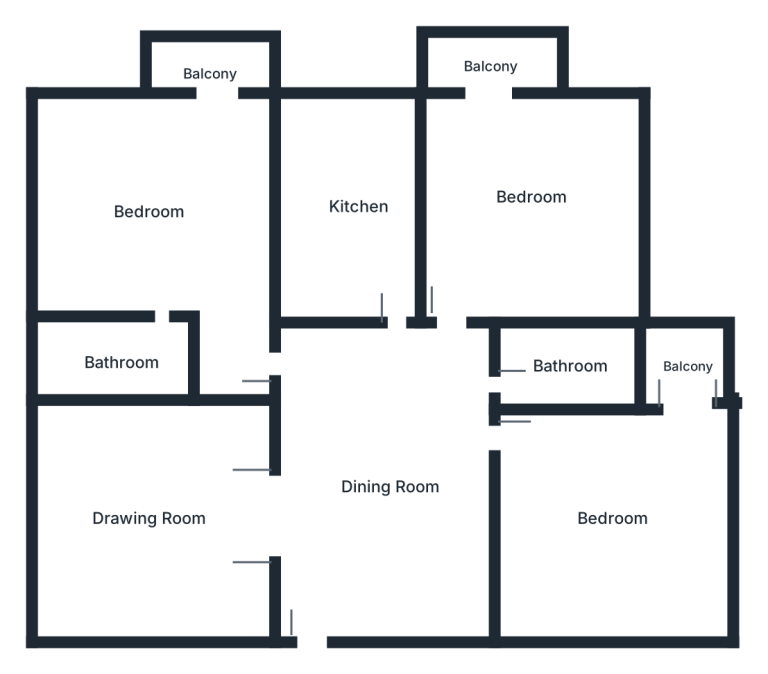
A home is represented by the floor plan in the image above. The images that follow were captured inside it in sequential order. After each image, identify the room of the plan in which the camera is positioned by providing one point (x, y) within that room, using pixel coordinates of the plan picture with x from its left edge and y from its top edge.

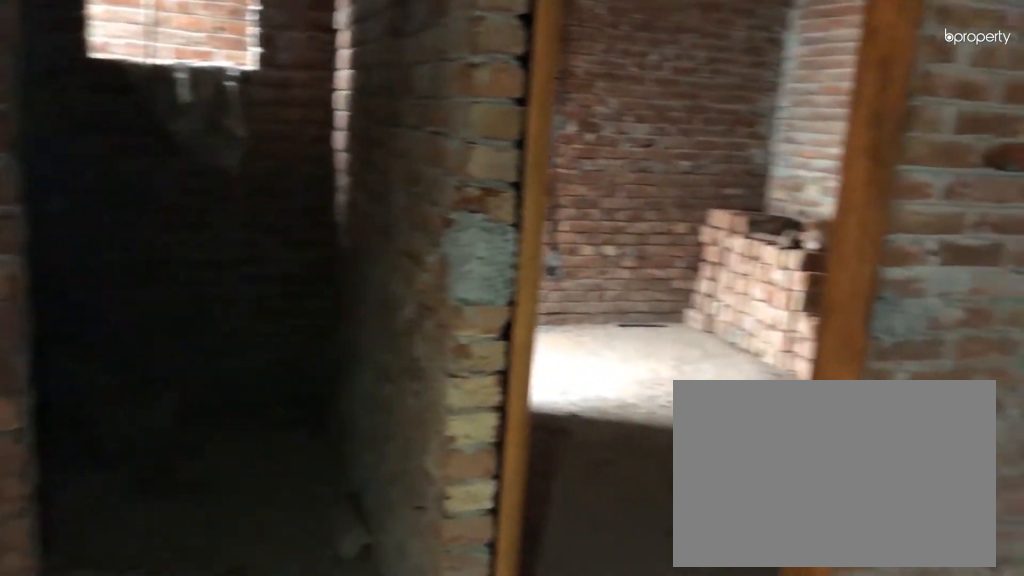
(389, 480)
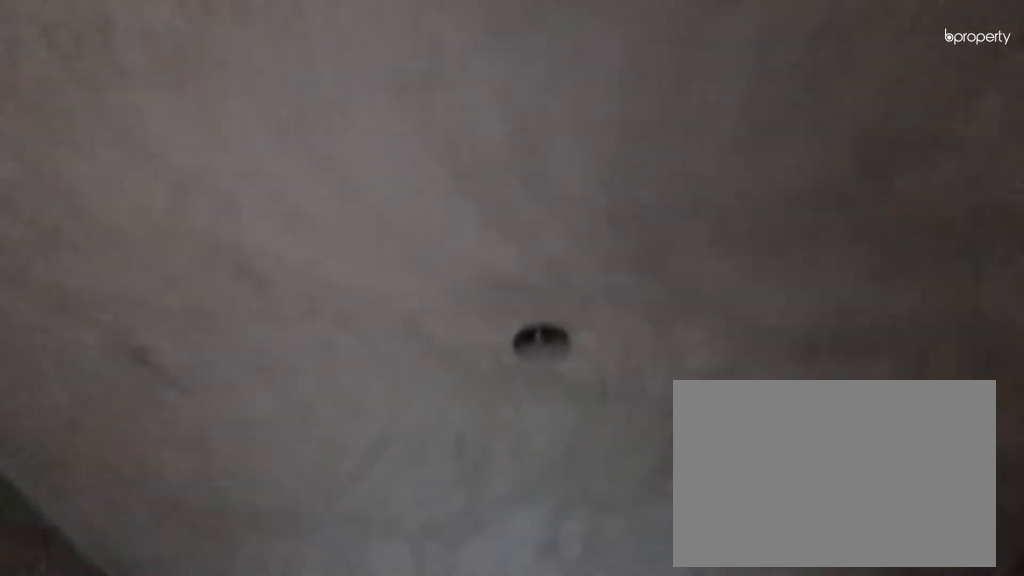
(389, 480)
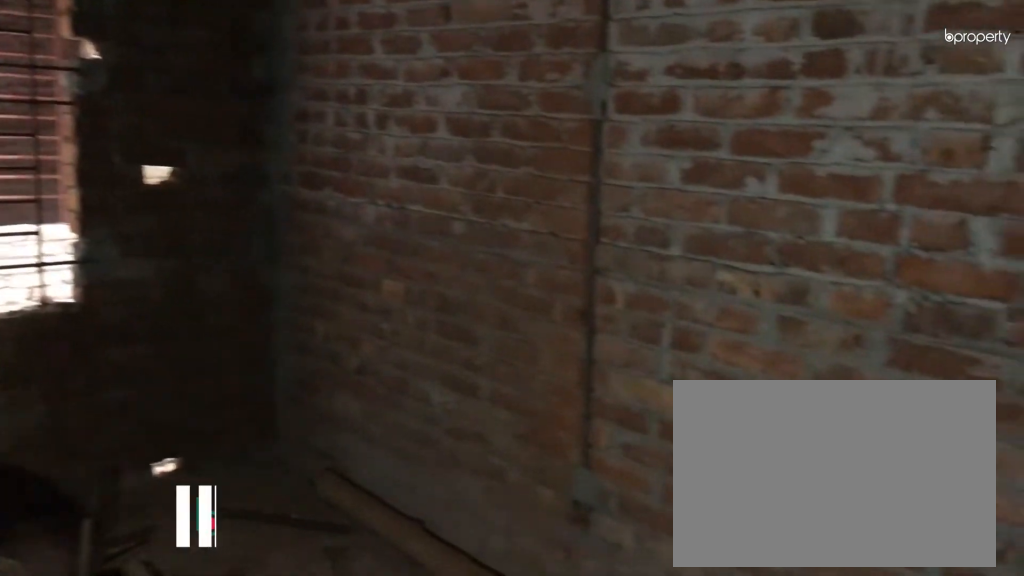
(147, 518)
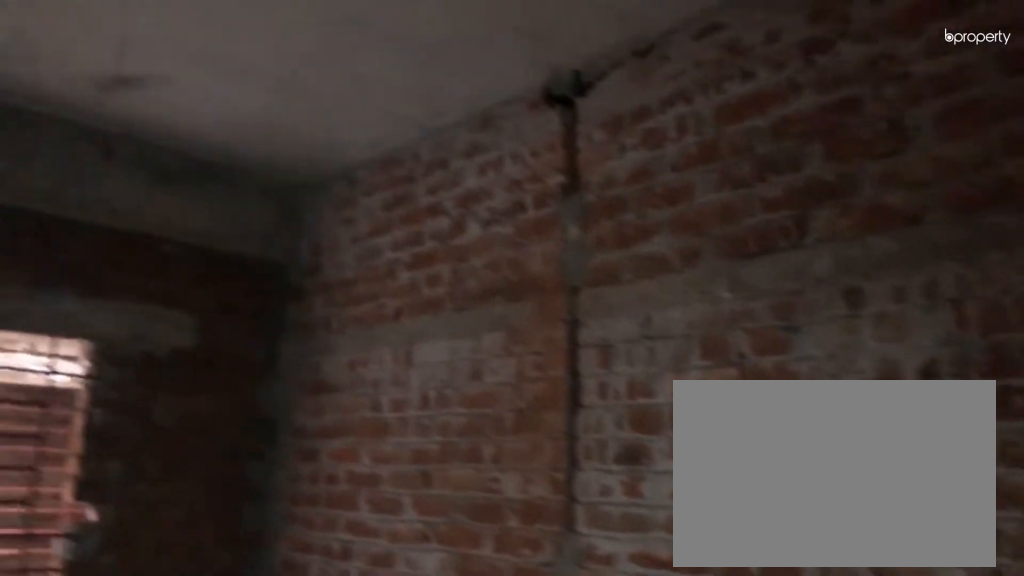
(147, 518)
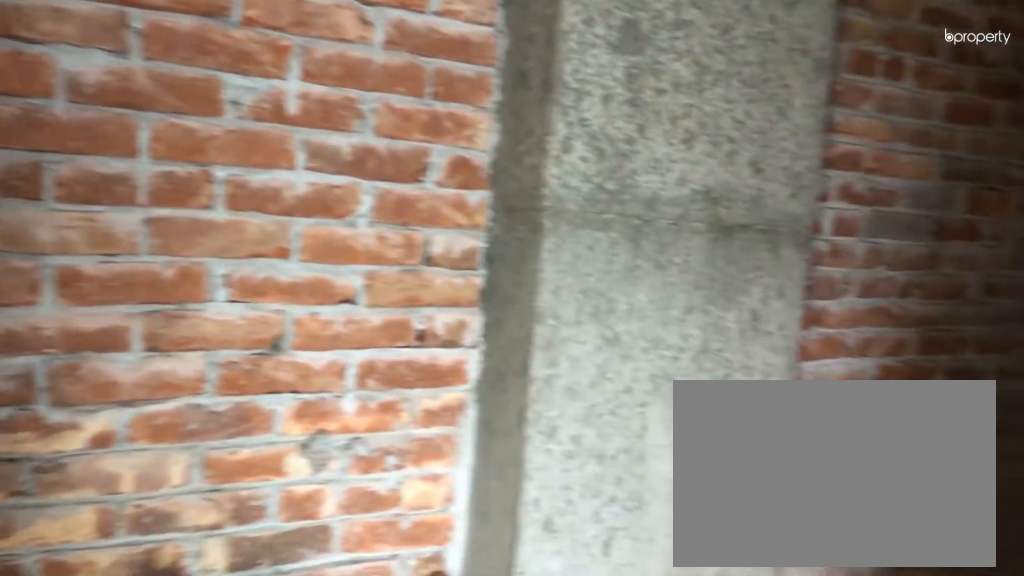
(611, 523)
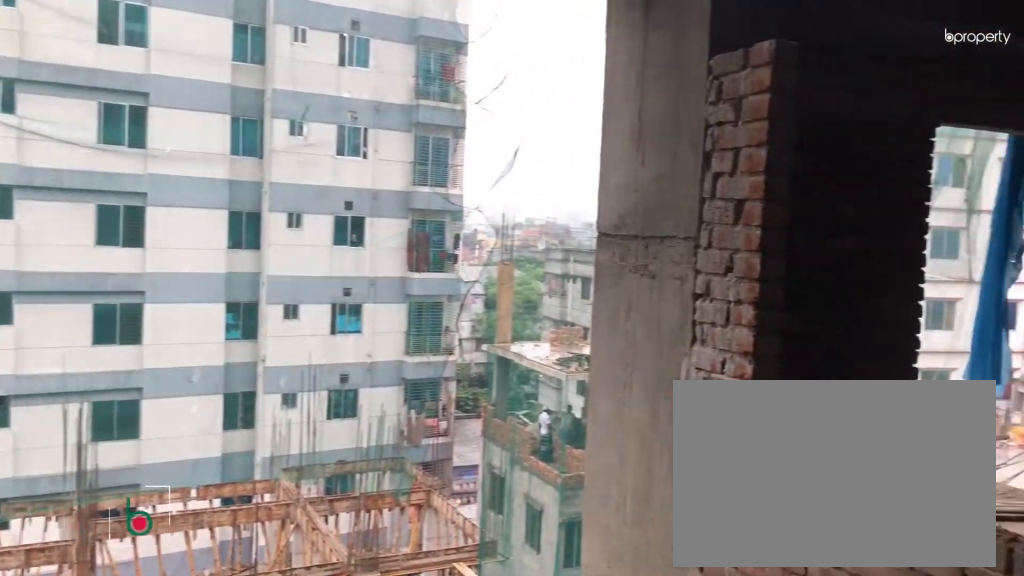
(689, 368)
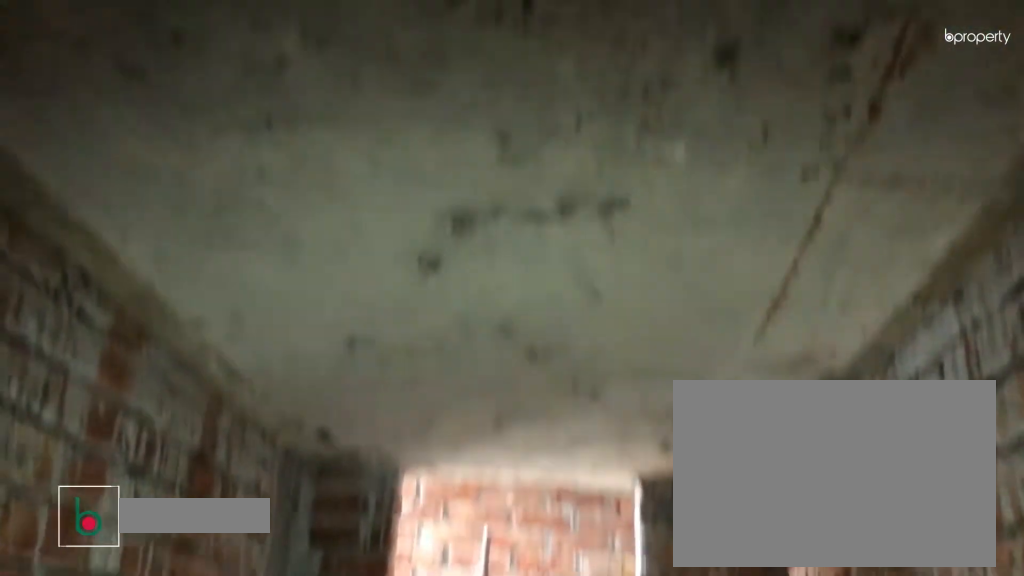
(569, 362)
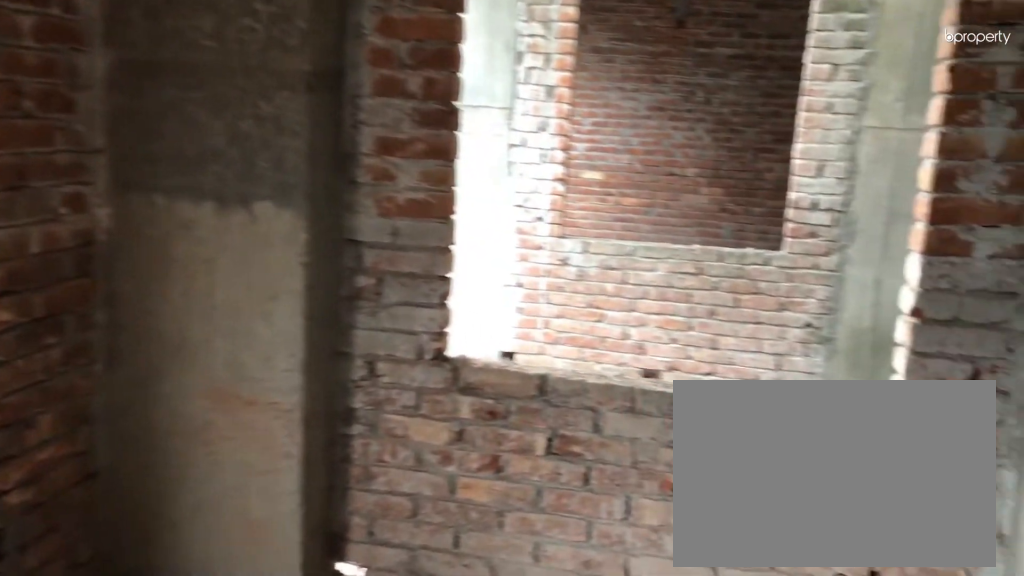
(532, 197)
